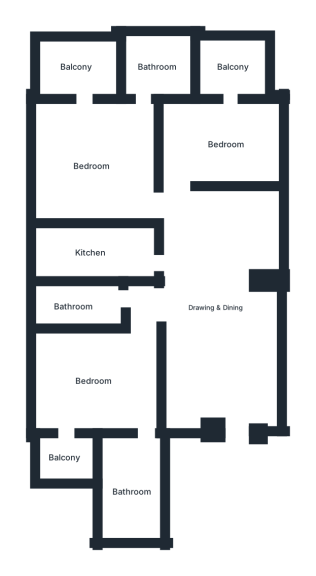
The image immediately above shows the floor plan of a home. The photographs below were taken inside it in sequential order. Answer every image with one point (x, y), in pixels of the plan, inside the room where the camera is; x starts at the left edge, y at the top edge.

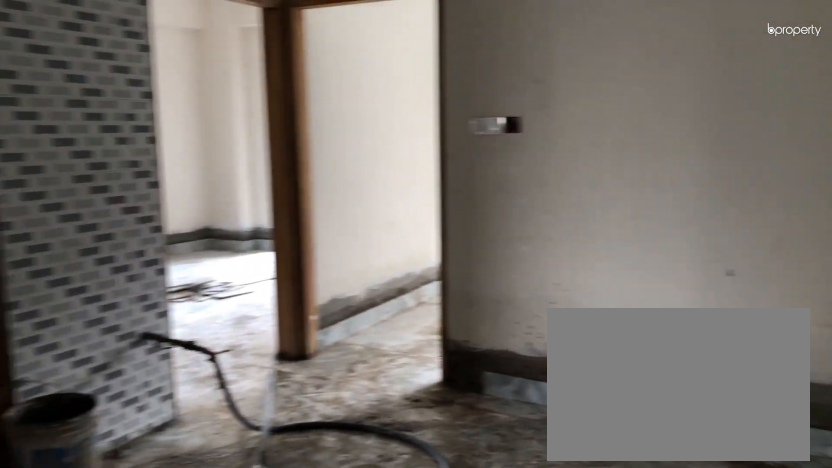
(215, 306)
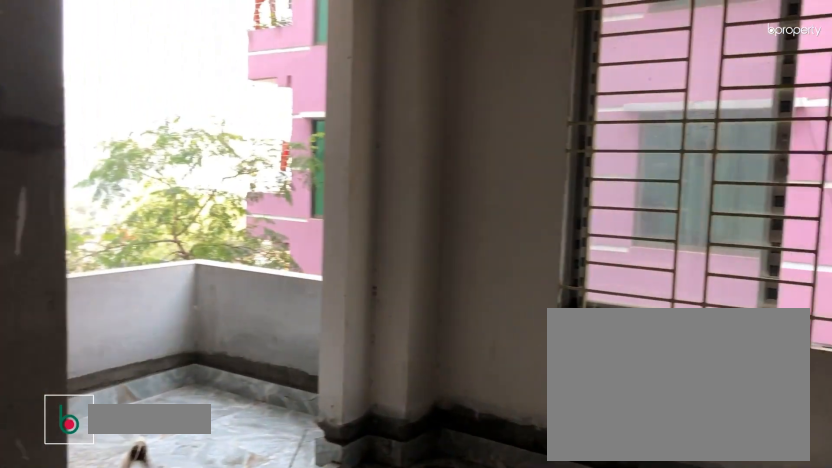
(92, 381)
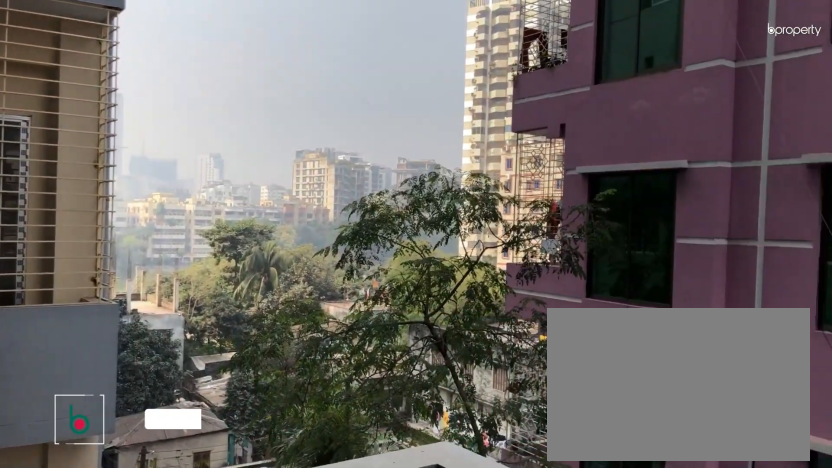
(66, 457)
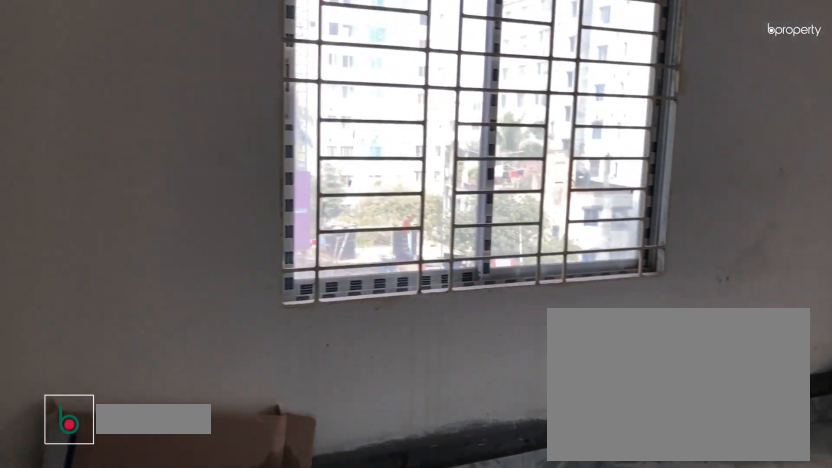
(91, 166)
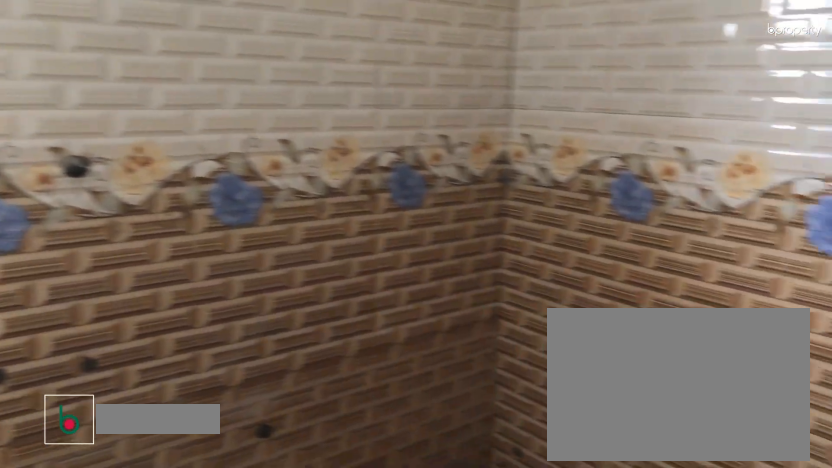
(158, 66)
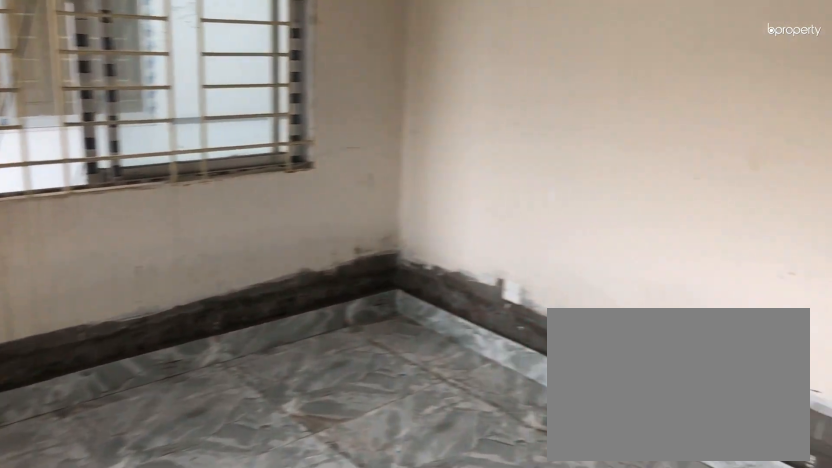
(224, 144)
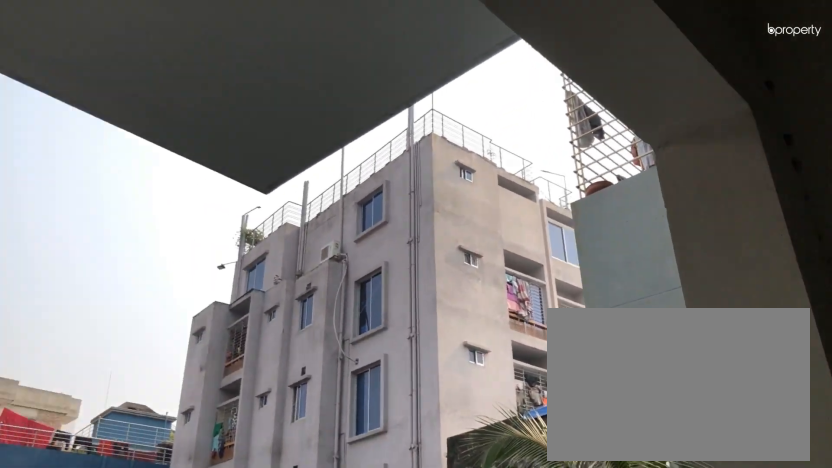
(232, 66)
